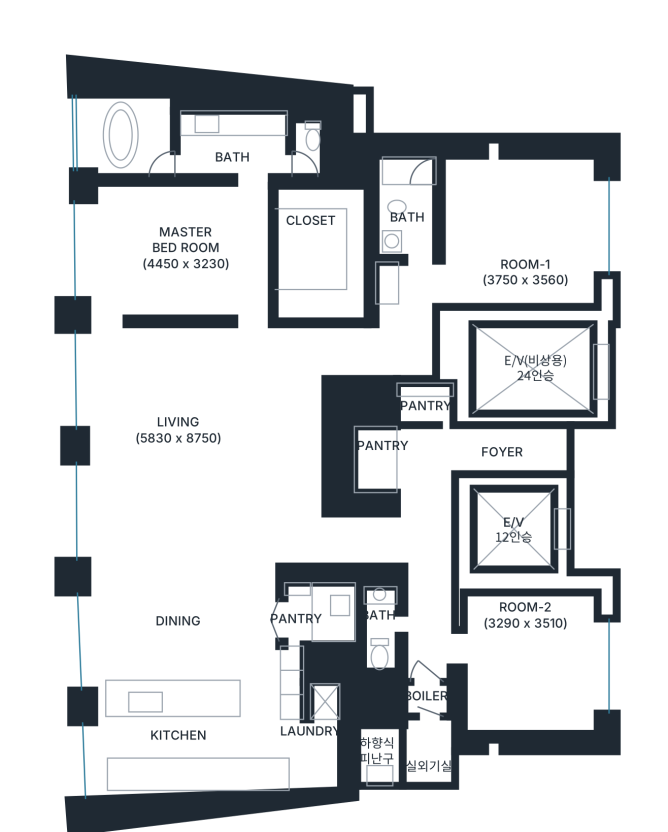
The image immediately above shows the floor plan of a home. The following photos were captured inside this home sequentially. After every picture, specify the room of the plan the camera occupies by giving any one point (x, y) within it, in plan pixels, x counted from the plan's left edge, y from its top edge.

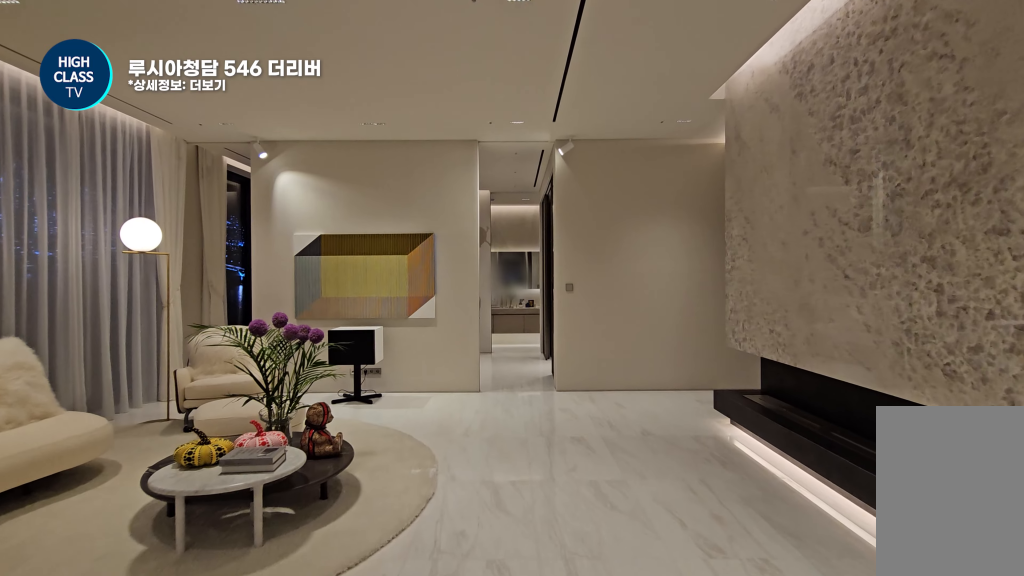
(196, 439)
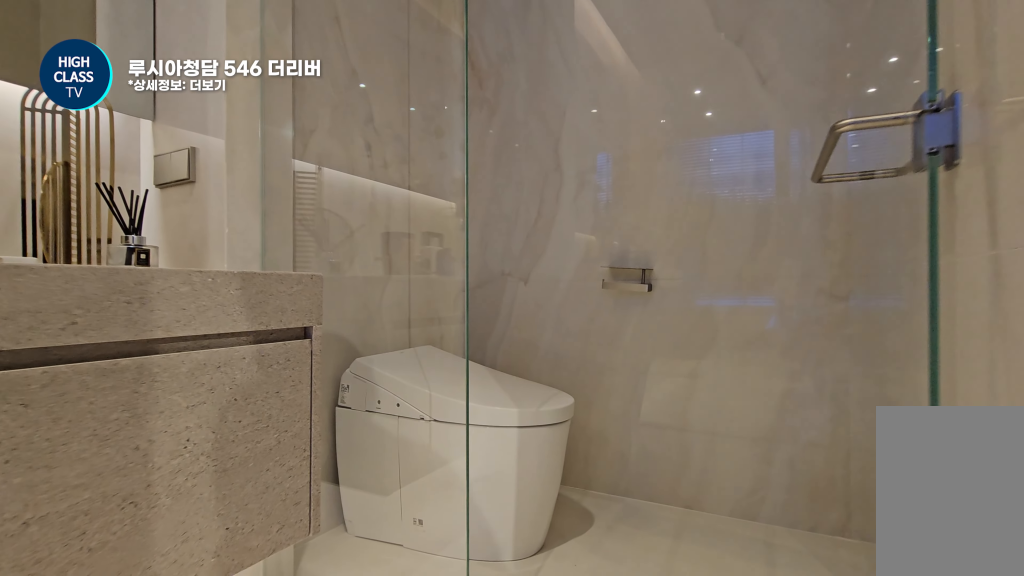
(203, 137)
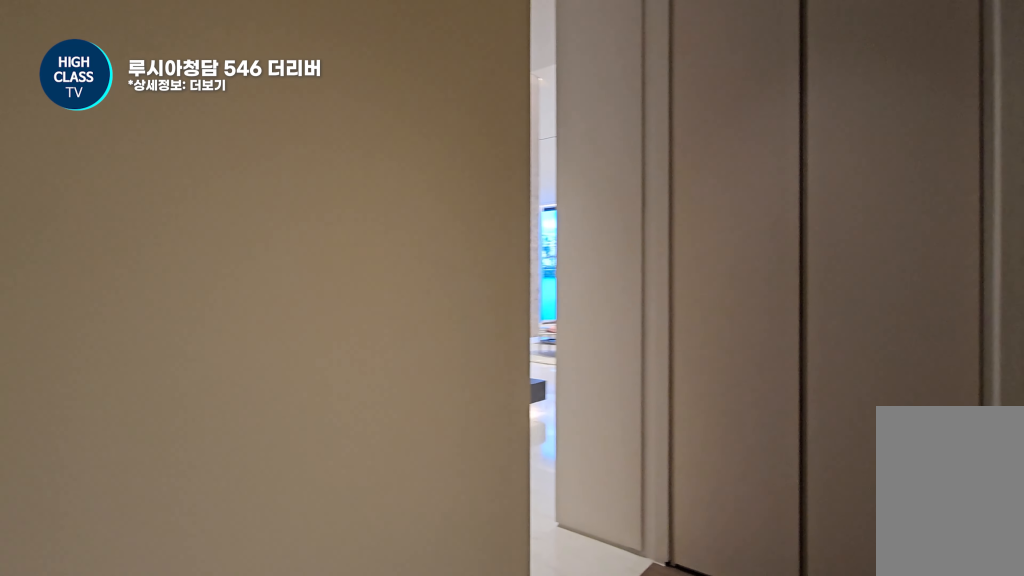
(485, 227)
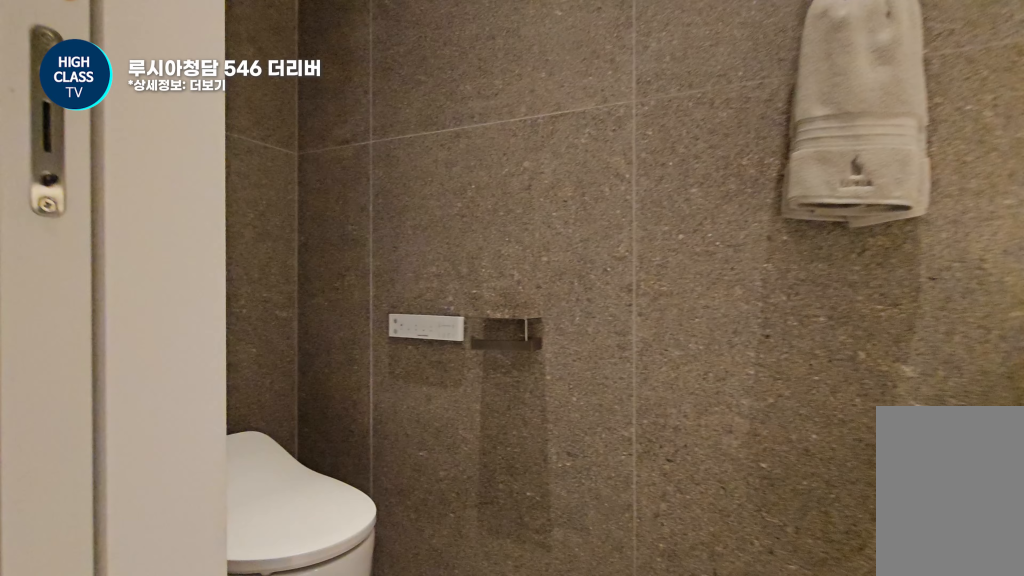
(382, 624)
